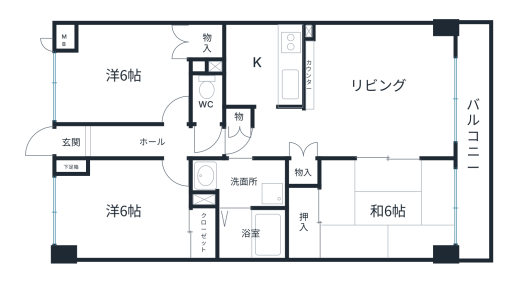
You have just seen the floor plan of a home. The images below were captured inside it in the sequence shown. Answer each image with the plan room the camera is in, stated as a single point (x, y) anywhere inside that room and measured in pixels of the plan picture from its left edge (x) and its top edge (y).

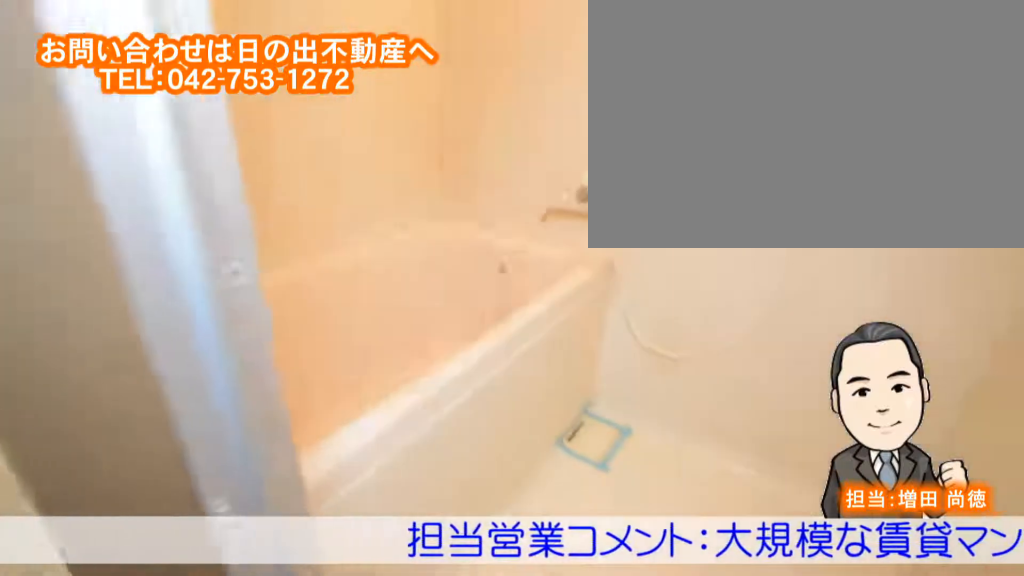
(251, 233)
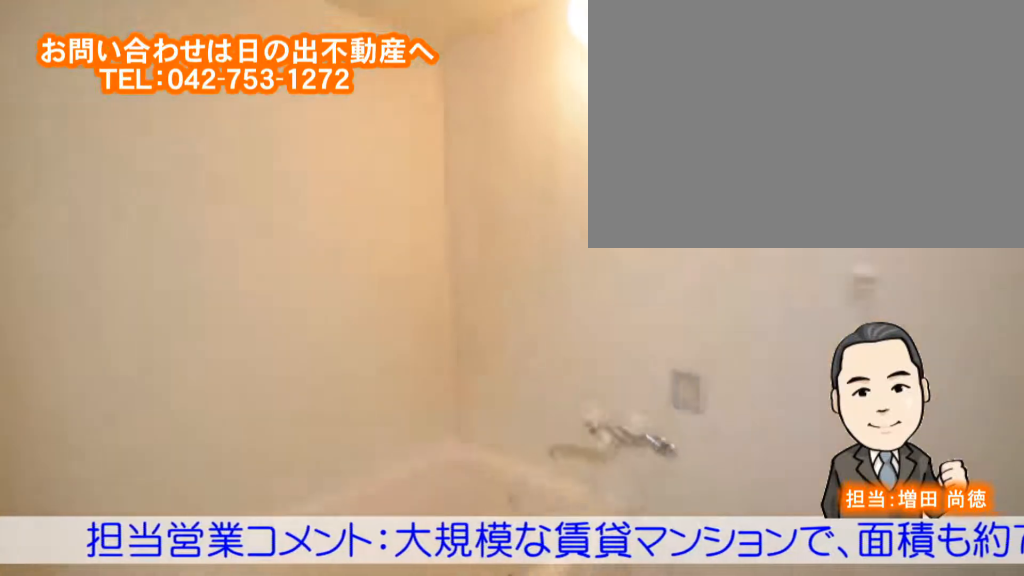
(251, 234)
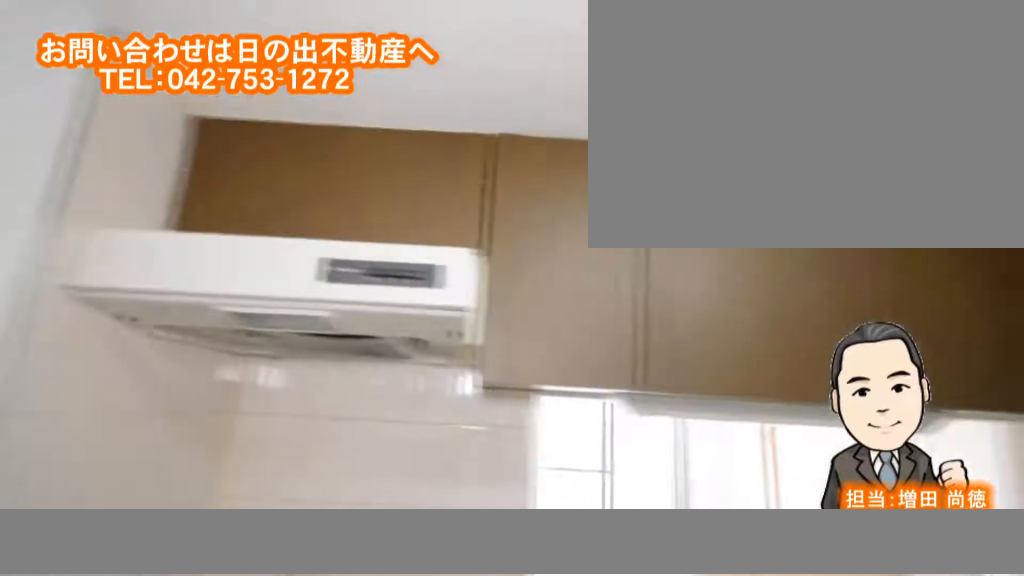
(254, 66)
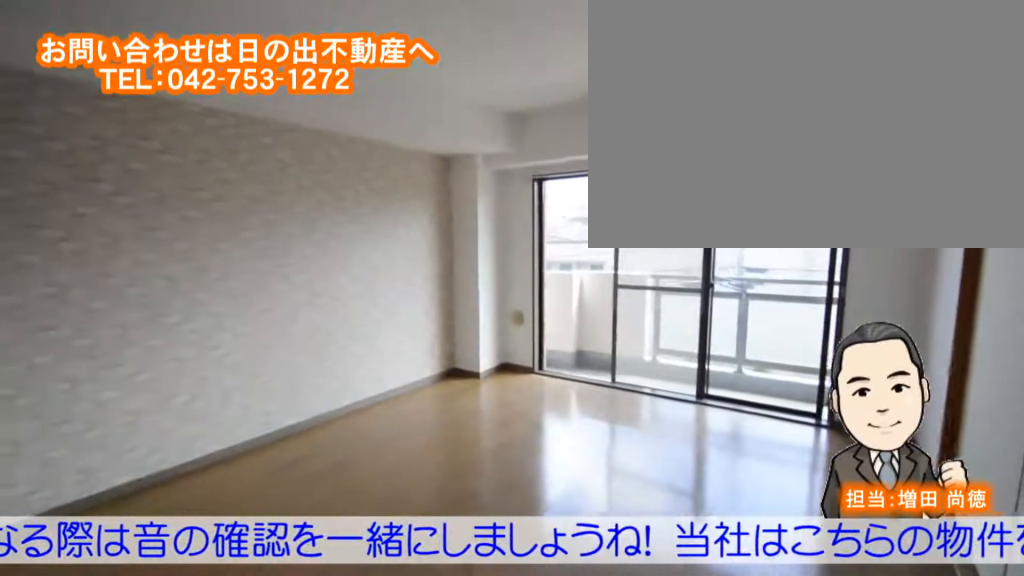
(374, 109)
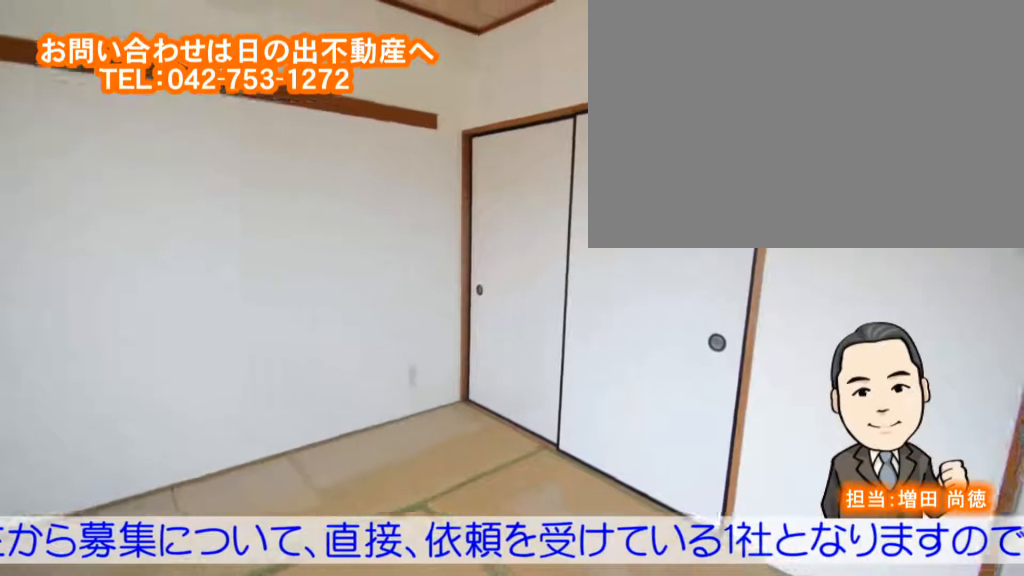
(353, 204)
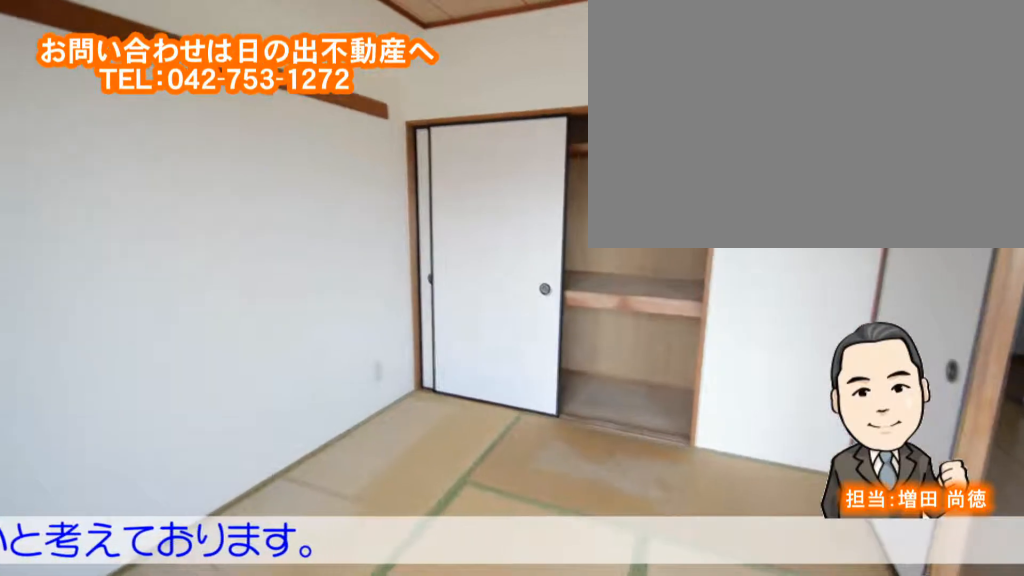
(353, 203)
